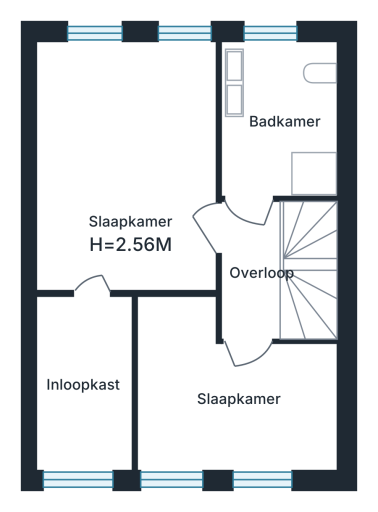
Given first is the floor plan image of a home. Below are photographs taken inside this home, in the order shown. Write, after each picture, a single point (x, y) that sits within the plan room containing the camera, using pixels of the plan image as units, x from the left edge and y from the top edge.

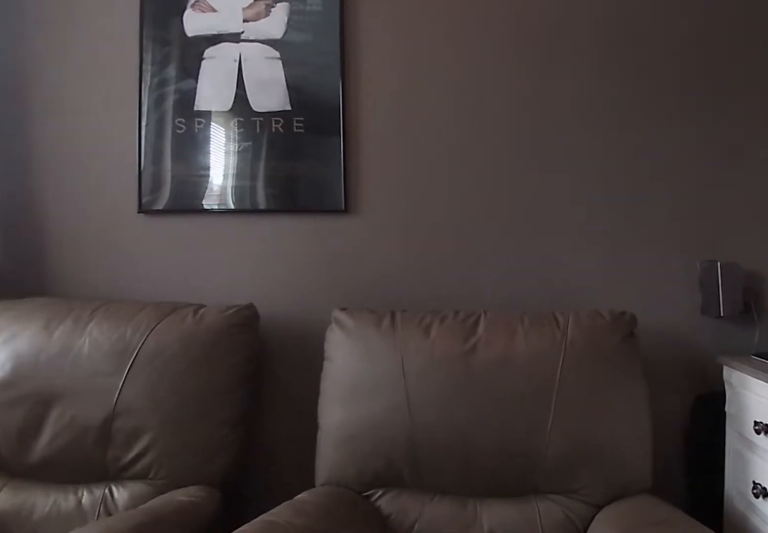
(246, 454)
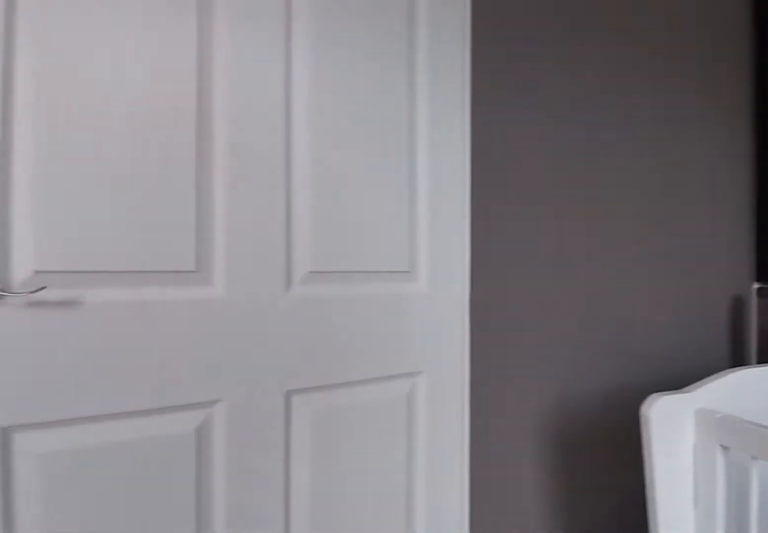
(246, 454)
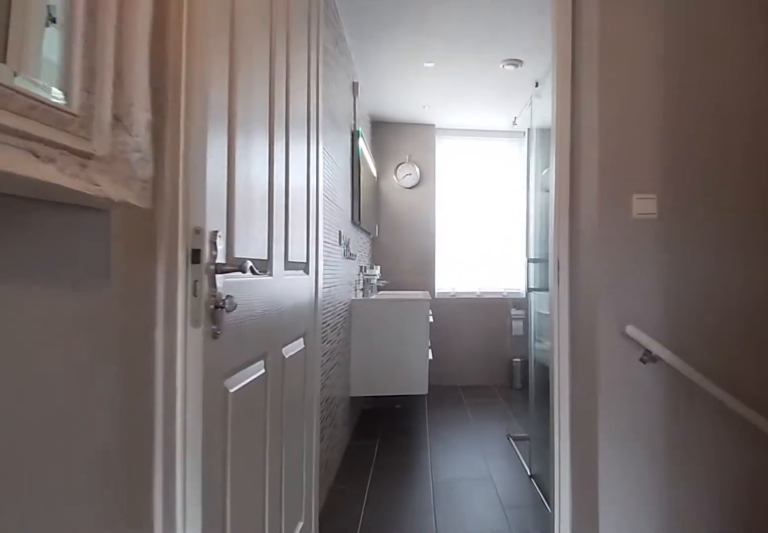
(250, 273)
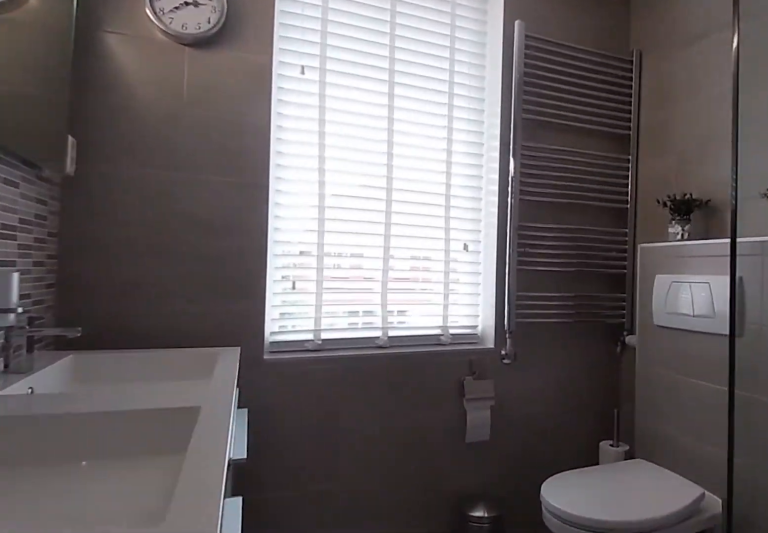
(279, 118)
